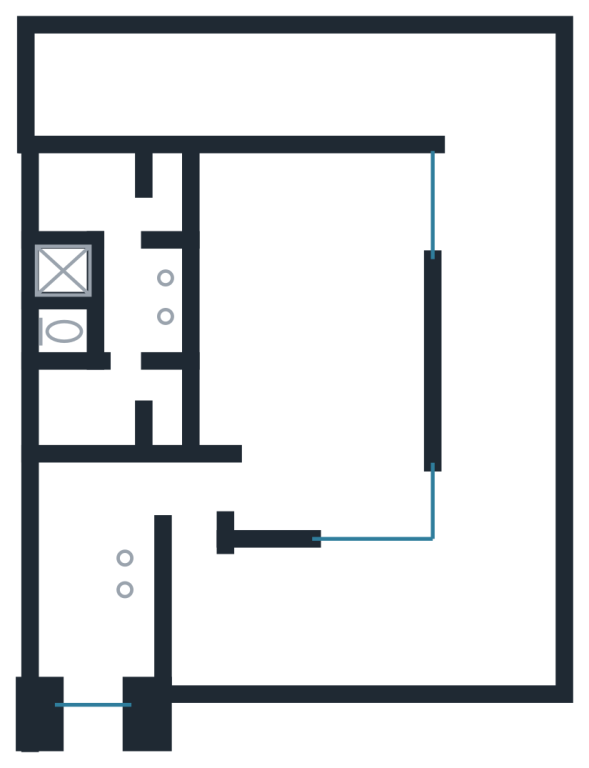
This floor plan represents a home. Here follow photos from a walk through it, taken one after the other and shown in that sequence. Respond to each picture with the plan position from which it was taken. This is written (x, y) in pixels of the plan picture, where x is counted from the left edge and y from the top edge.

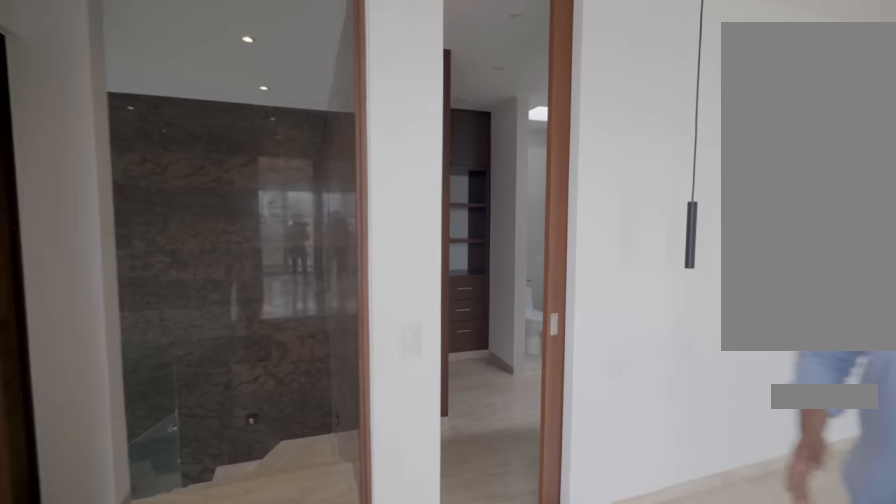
(251, 431)
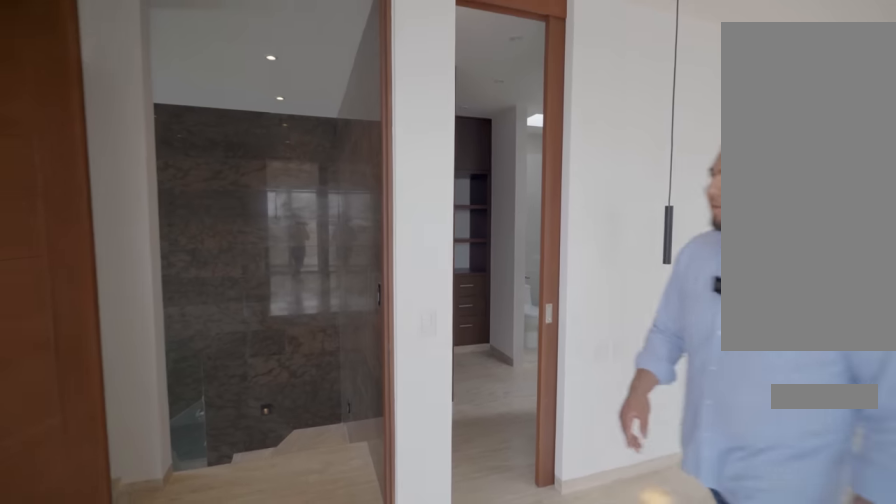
(263, 432)
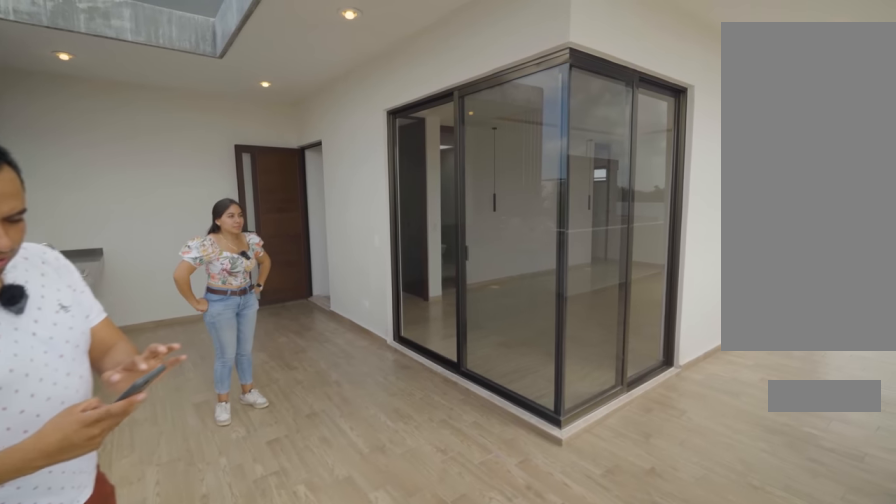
(395, 592)
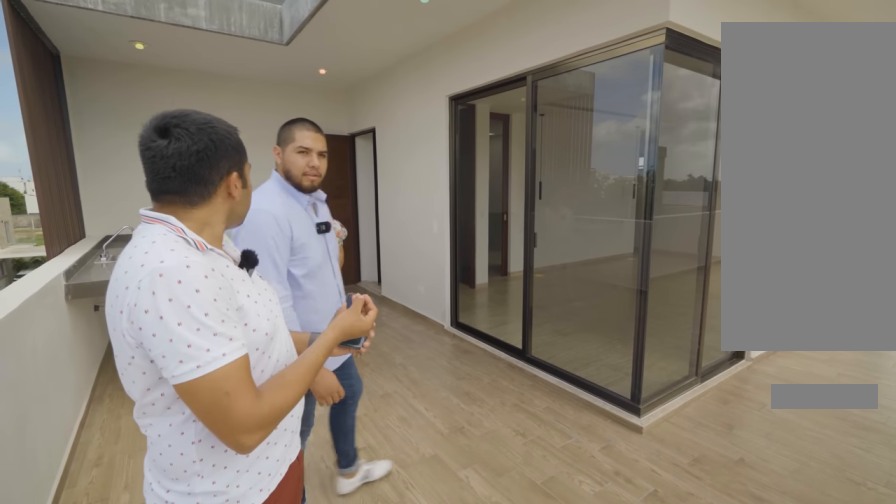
(472, 593)
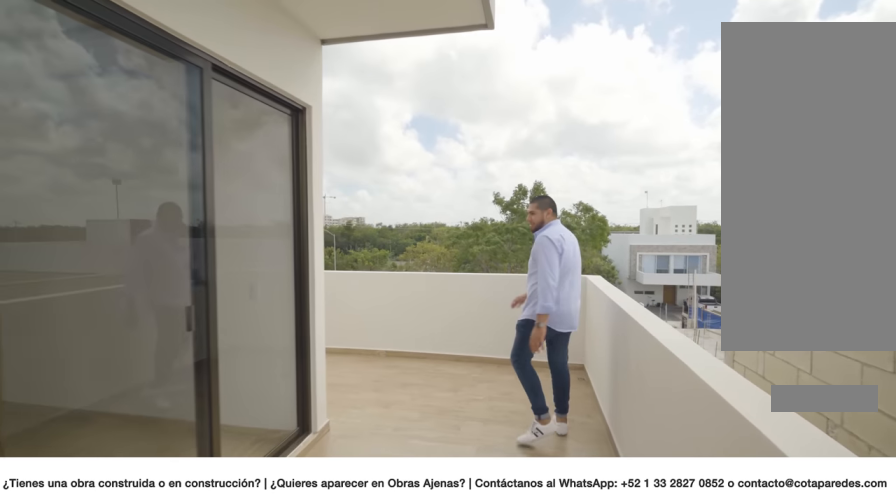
(499, 230)
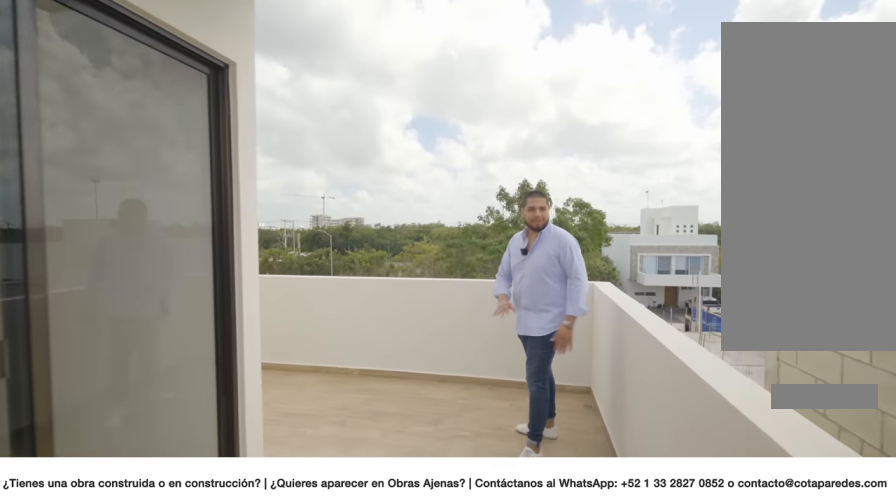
(493, 163)
